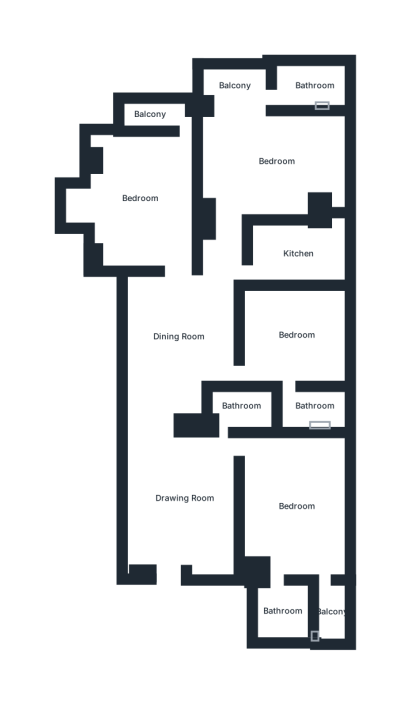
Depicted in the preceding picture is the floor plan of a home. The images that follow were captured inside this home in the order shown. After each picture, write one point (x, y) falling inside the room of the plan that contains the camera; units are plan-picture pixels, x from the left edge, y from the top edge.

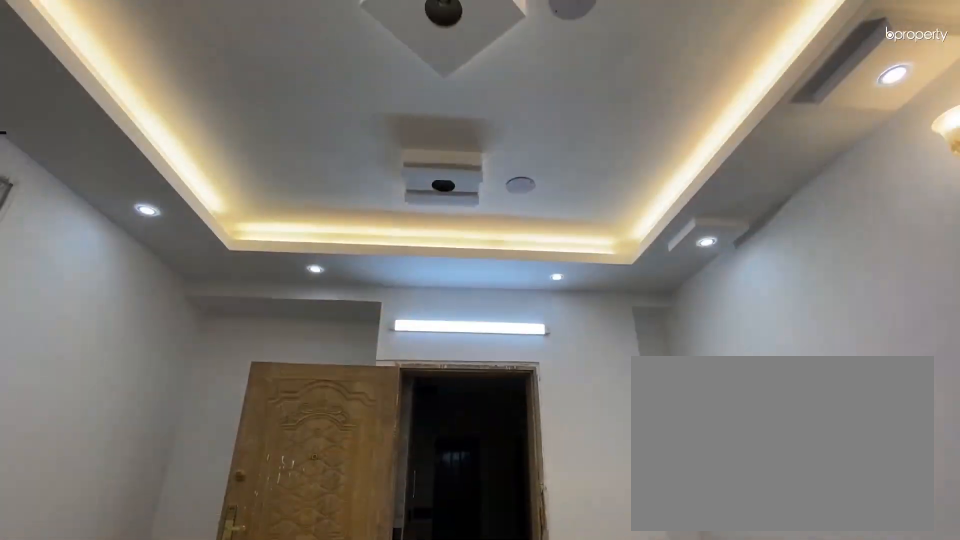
(182, 499)
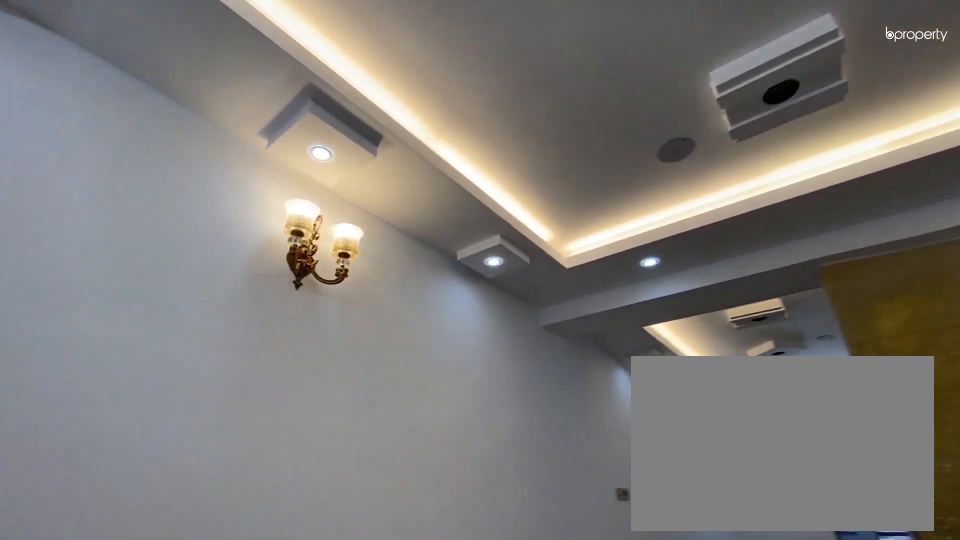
(182, 499)
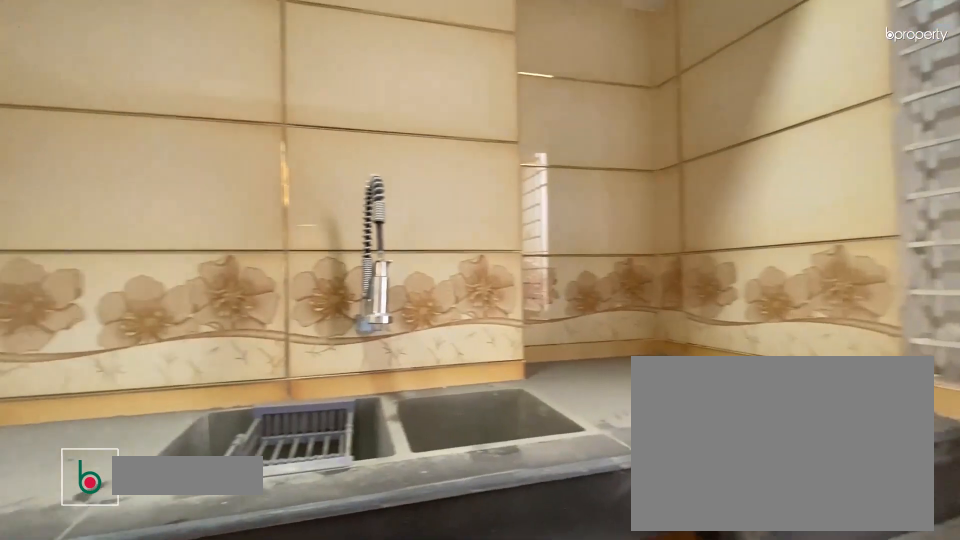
(298, 252)
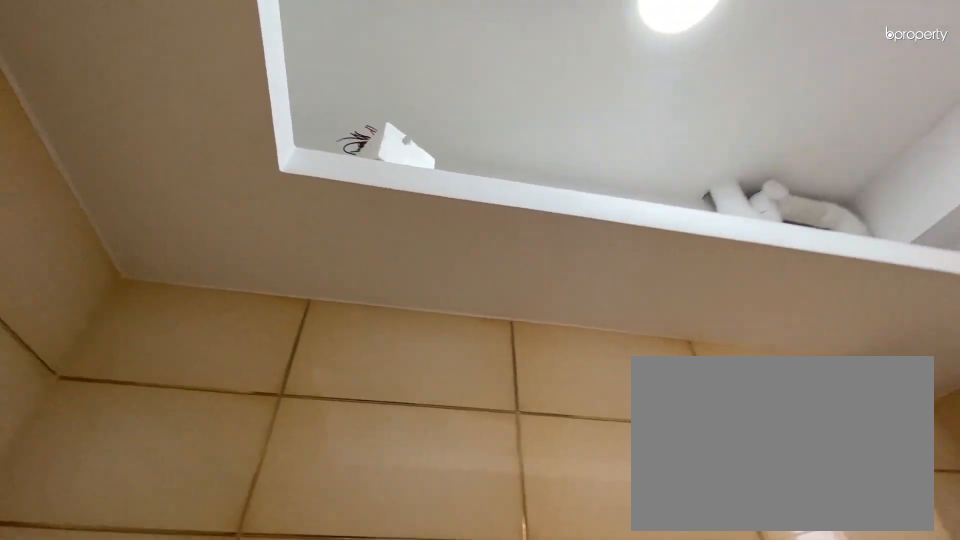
(298, 252)
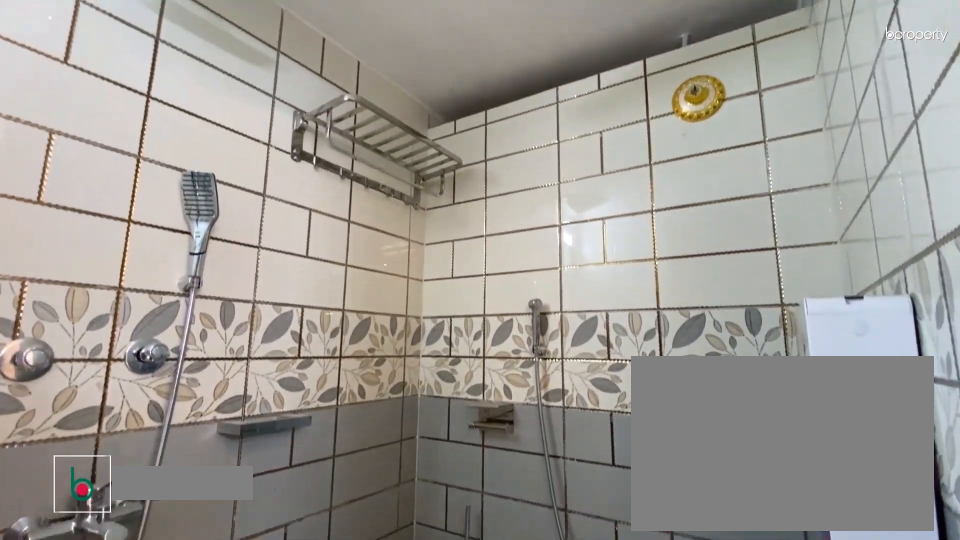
(242, 406)
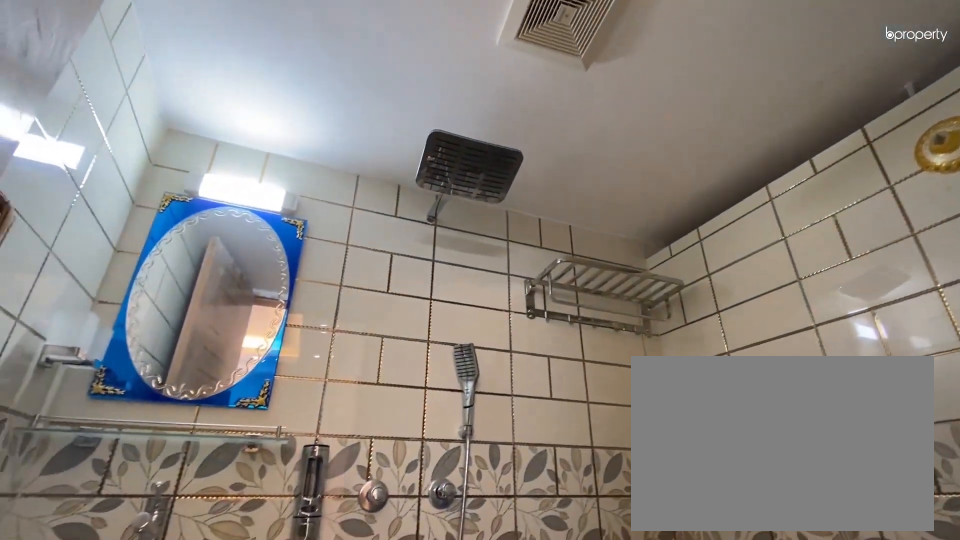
(242, 406)
